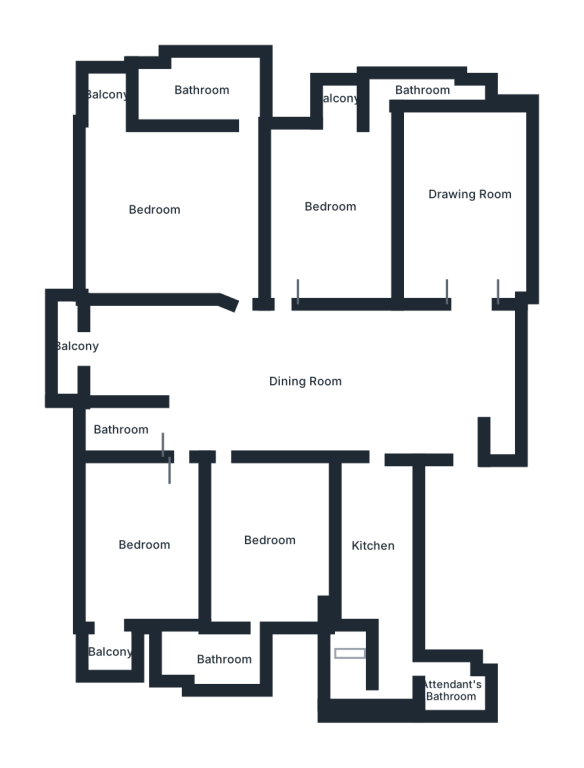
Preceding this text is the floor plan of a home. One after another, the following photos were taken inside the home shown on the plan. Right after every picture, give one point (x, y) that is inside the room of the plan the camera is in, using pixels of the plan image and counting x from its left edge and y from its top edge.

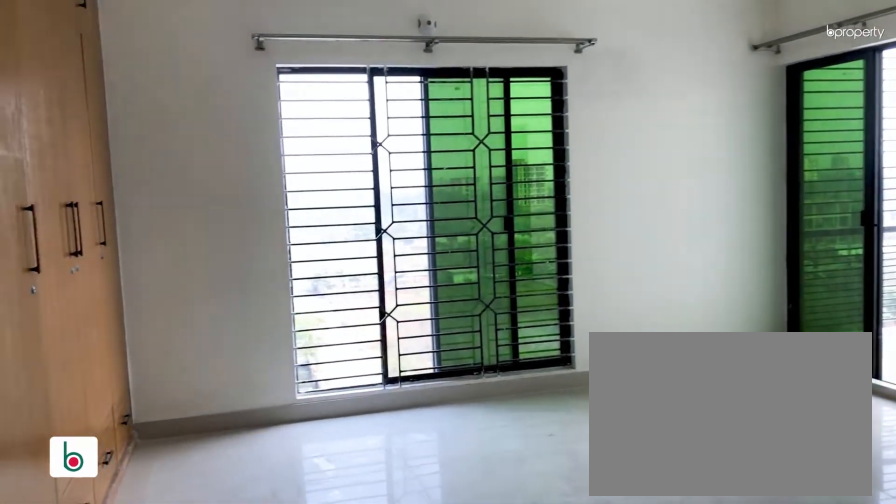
(150, 215)
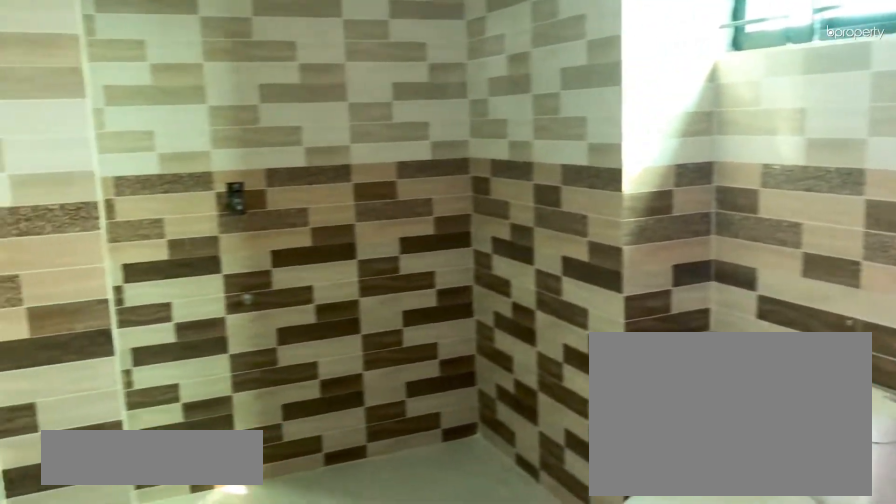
(200, 92)
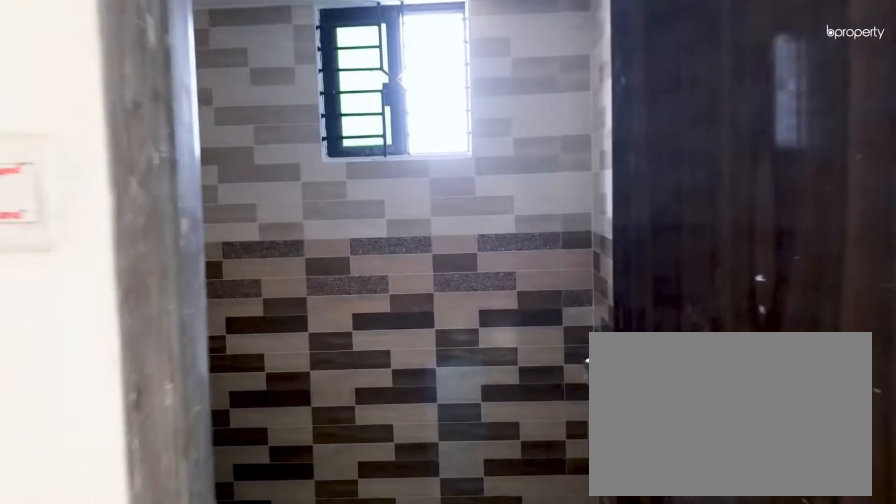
(118, 428)
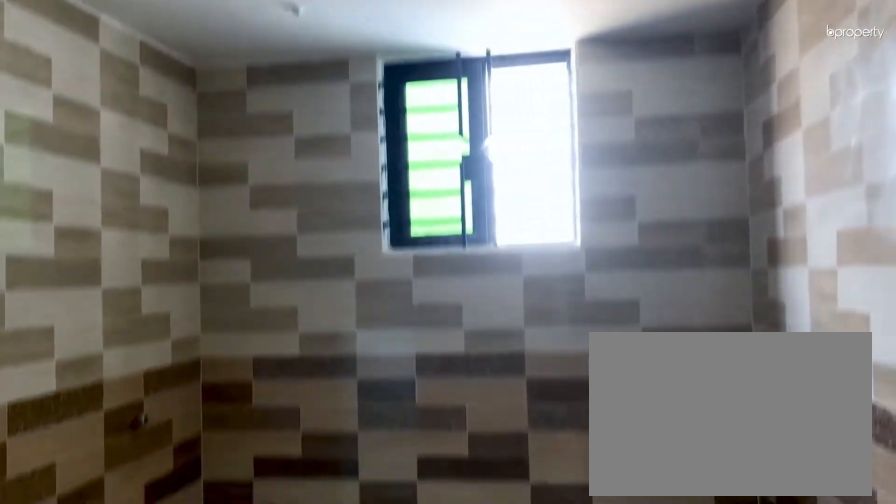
(118, 428)
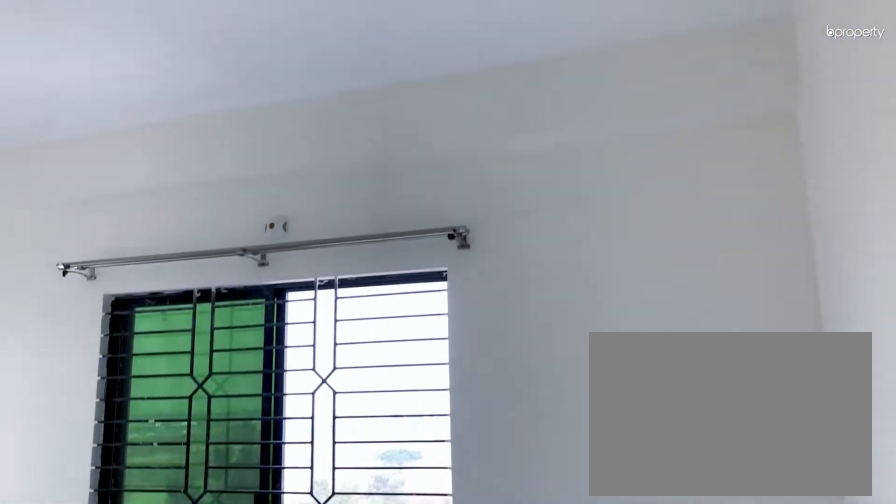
(134, 541)
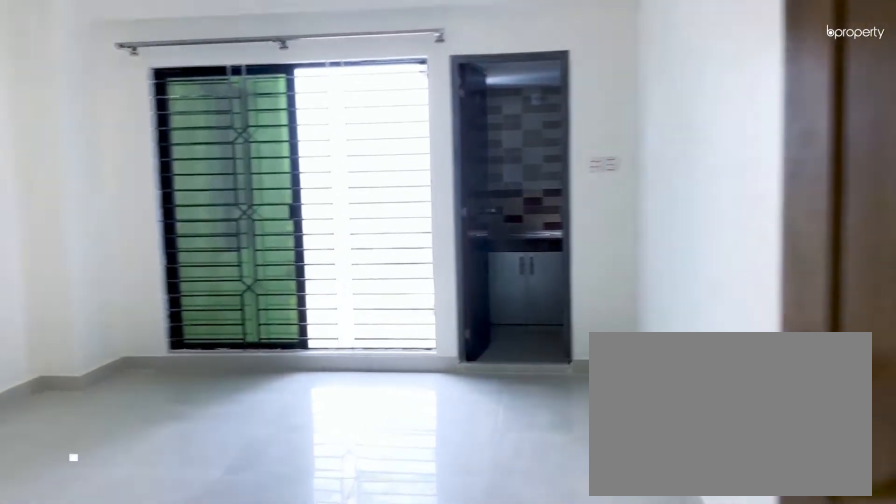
(270, 549)
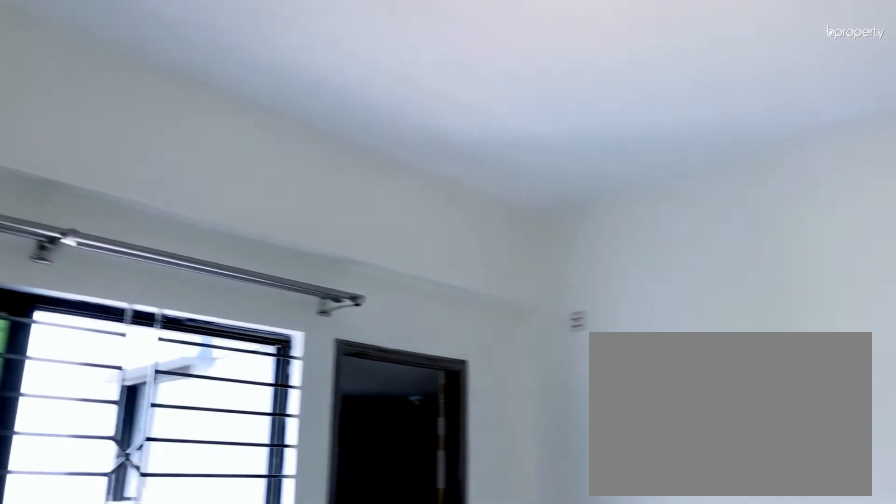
(270, 549)
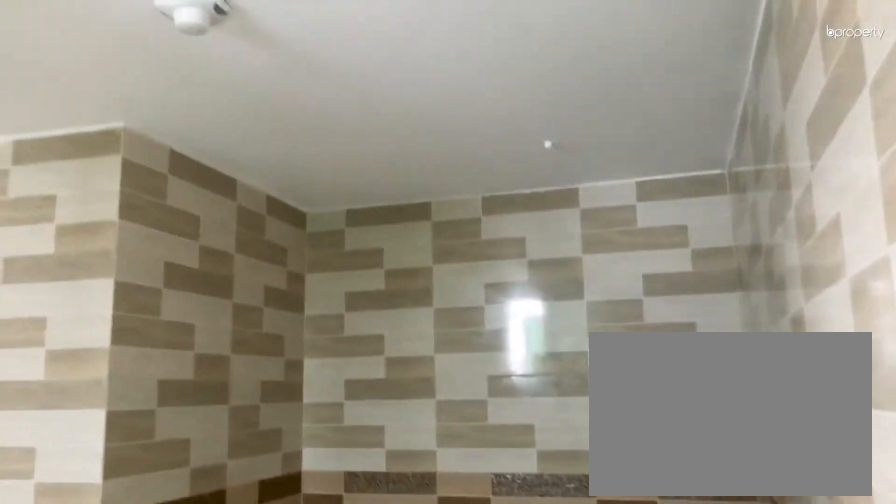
(225, 667)
